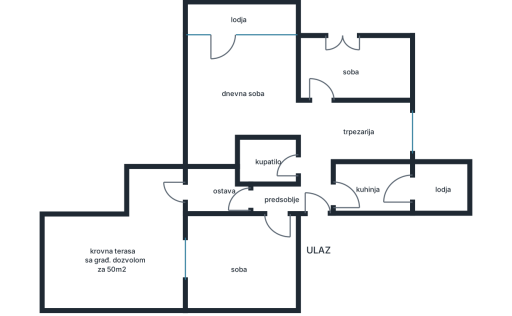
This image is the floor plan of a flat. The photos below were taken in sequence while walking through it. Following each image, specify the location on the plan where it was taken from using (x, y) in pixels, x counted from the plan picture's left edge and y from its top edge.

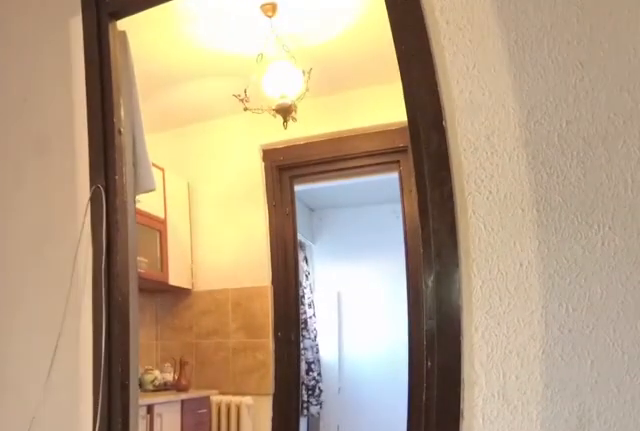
(288, 200)
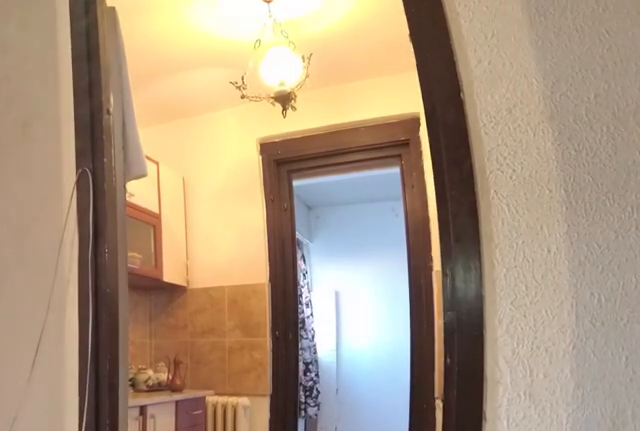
(296, 199)
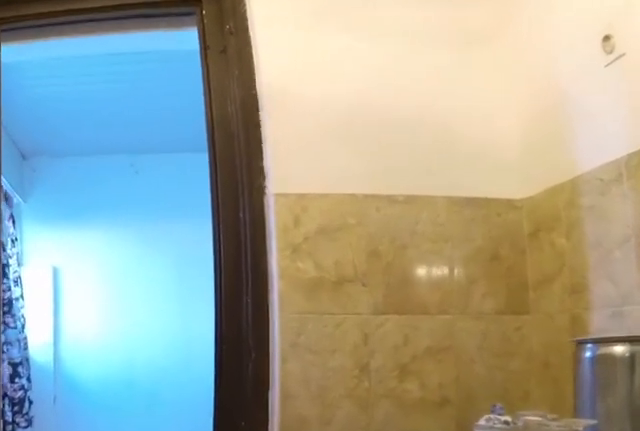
(348, 201)
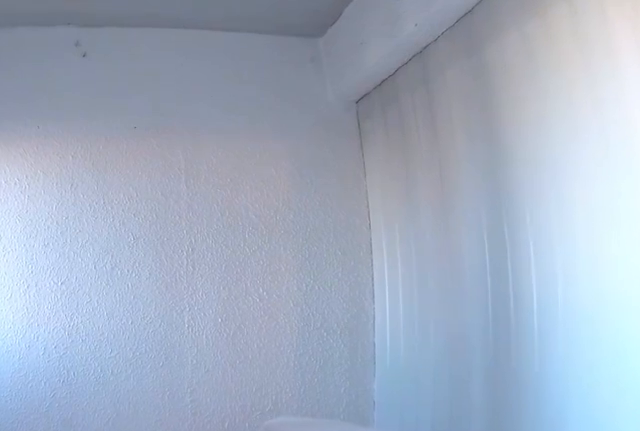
(412, 200)
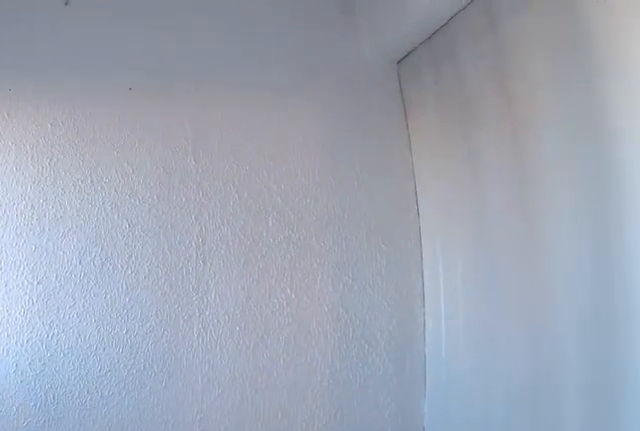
(427, 201)
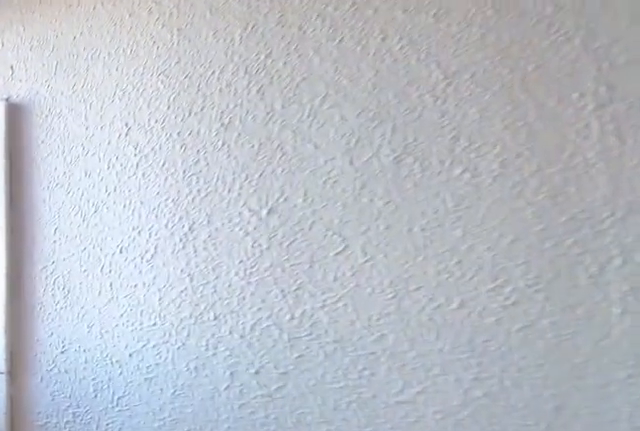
(445, 205)
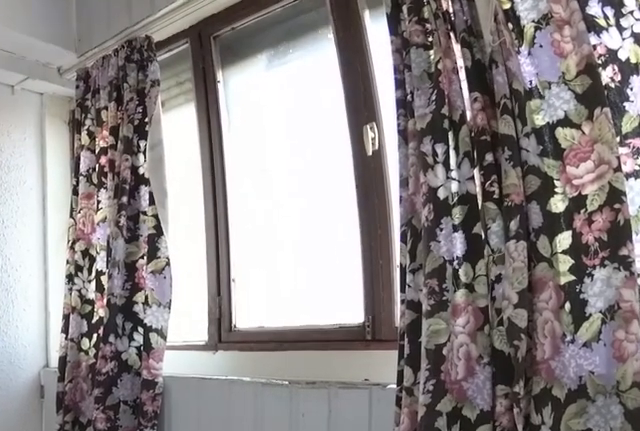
(465, 202)
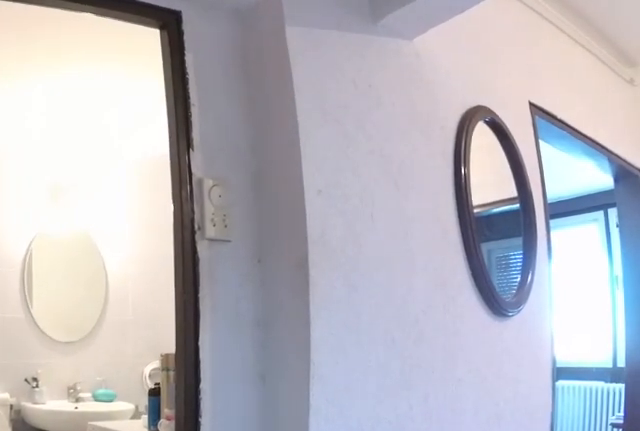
(344, 190)
